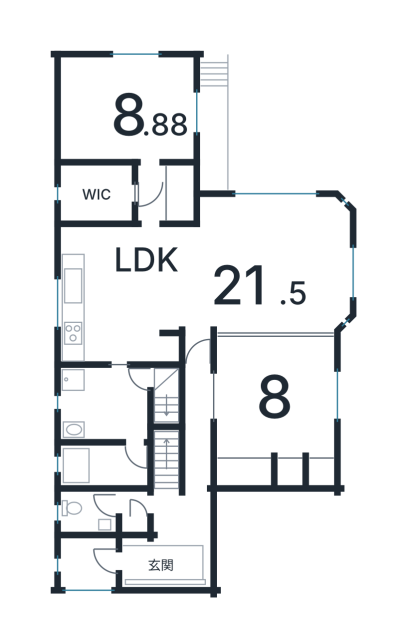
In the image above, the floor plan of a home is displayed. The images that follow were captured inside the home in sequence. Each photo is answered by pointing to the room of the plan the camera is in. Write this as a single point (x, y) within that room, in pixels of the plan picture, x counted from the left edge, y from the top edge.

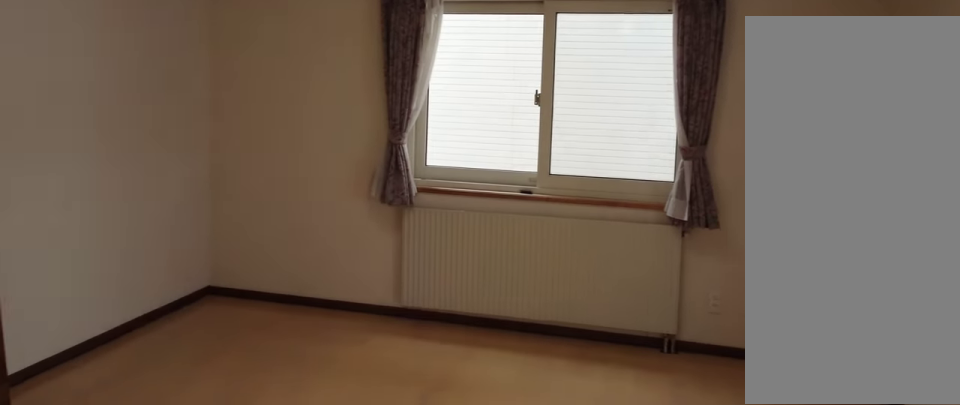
(122, 102)
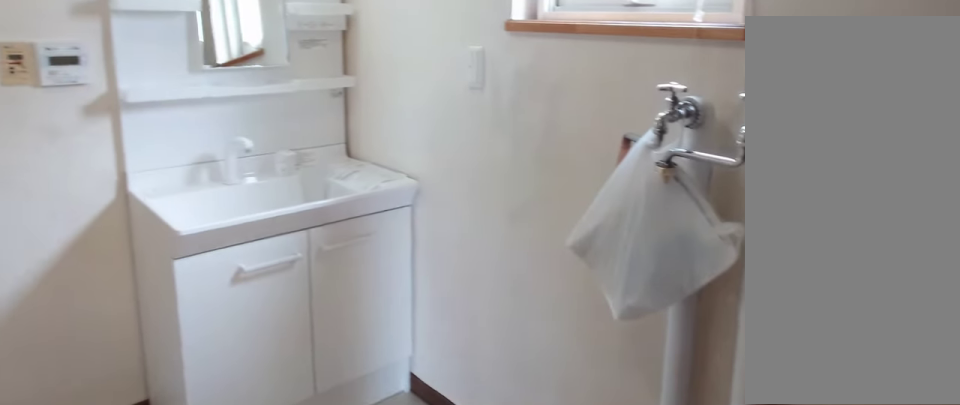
(109, 402)
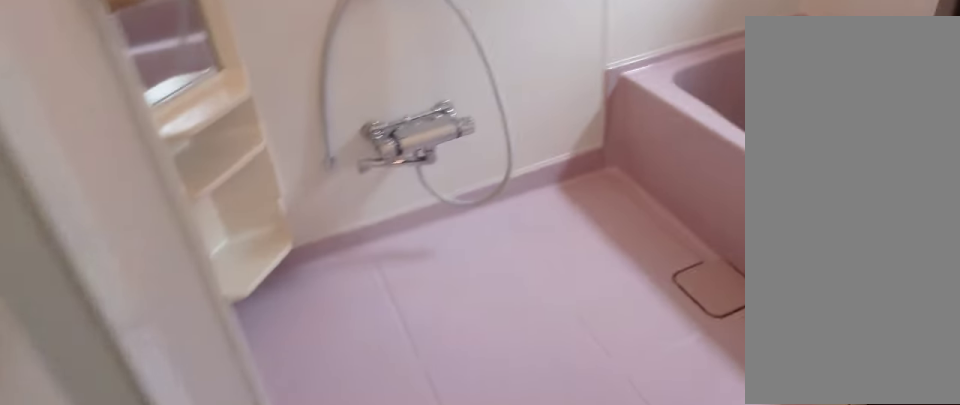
(89, 470)
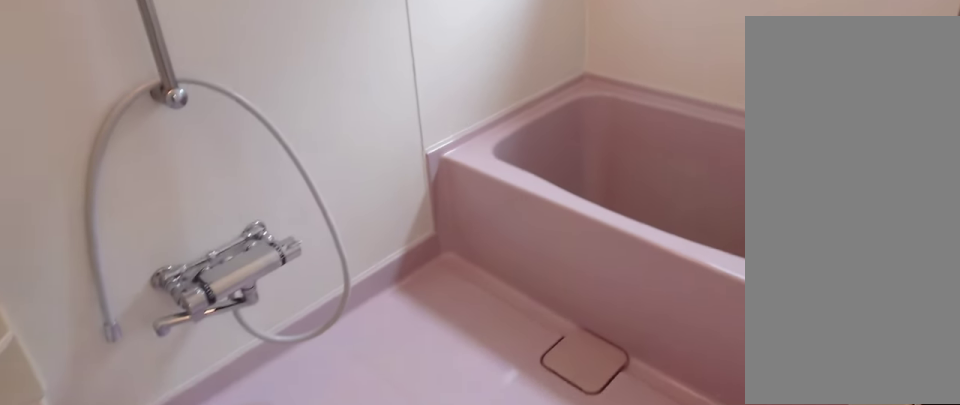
(89, 470)
